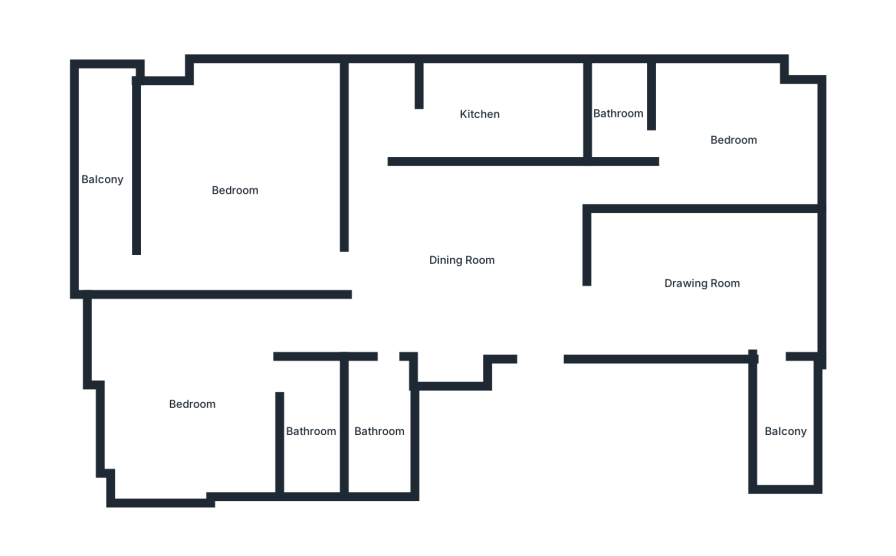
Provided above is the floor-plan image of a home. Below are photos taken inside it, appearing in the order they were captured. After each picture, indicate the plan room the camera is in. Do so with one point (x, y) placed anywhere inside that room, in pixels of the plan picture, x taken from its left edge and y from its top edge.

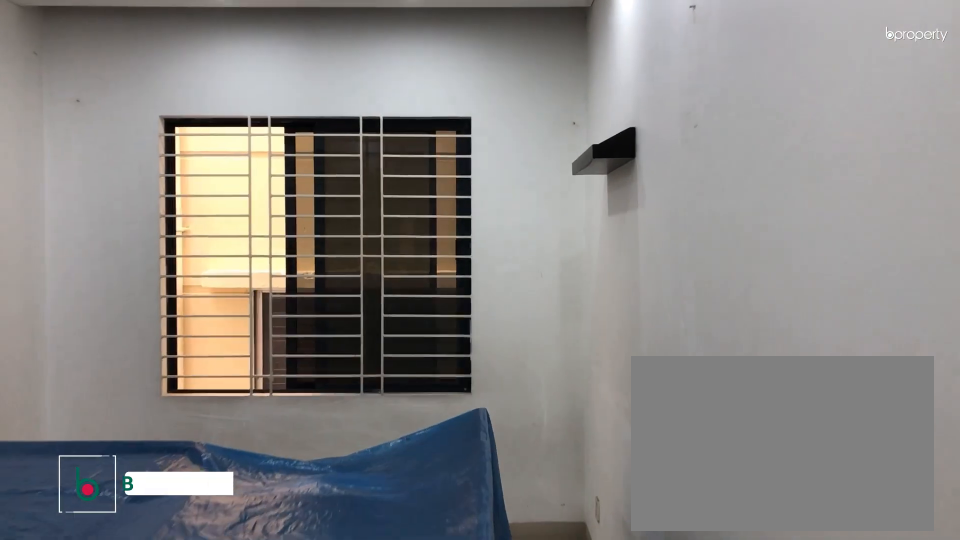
(737, 140)
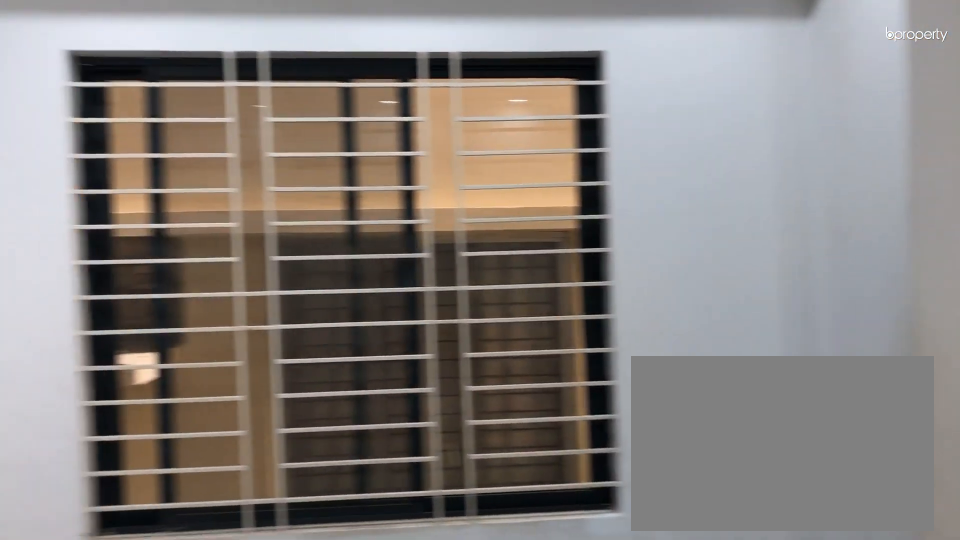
(737, 140)
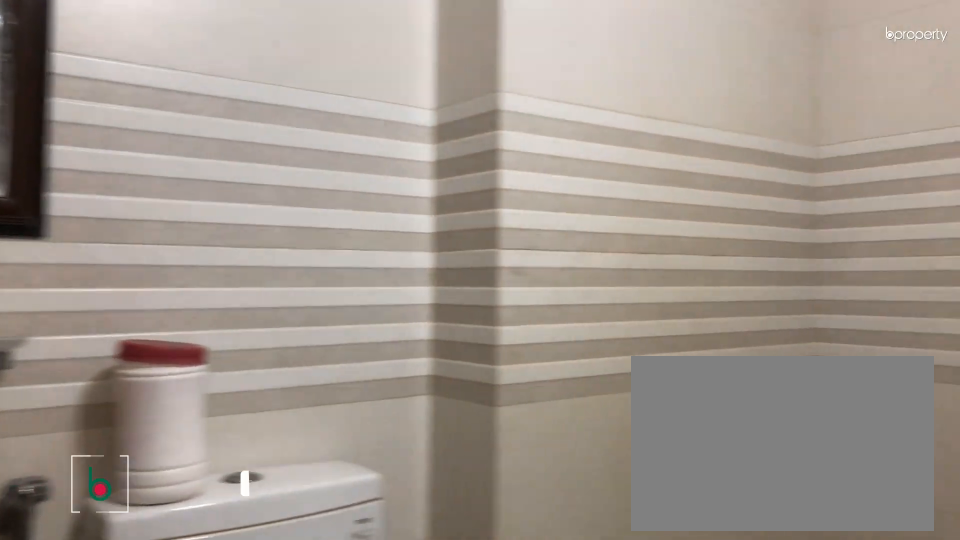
(618, 112)
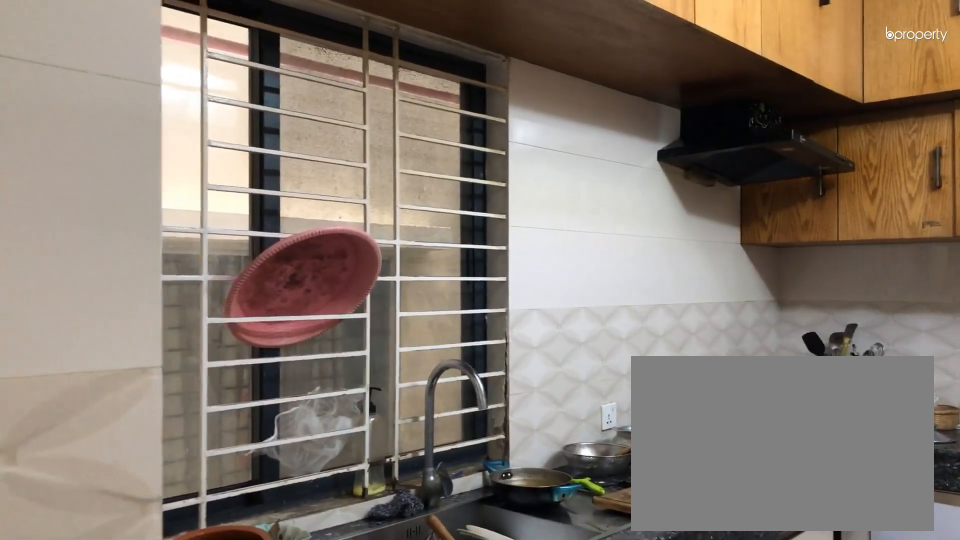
(480, 113)
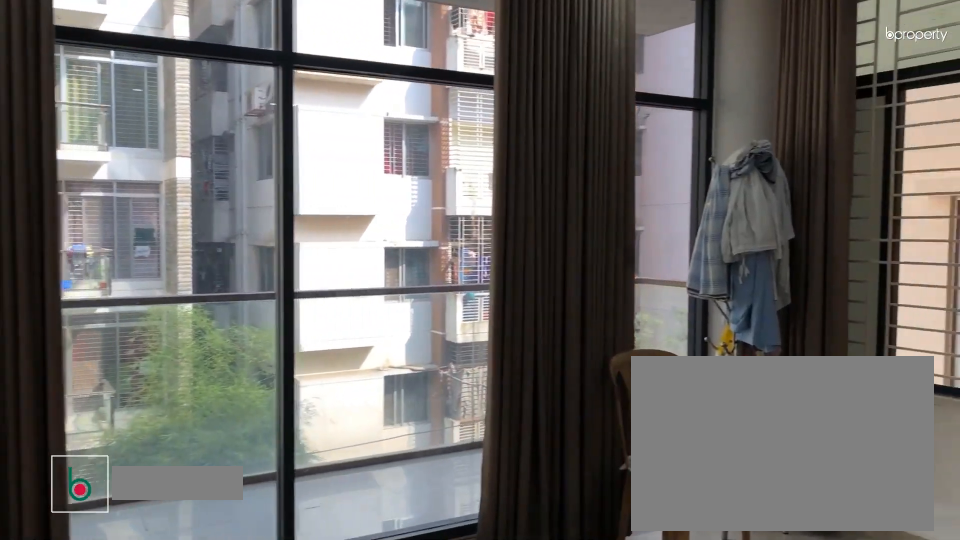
(236, 191)
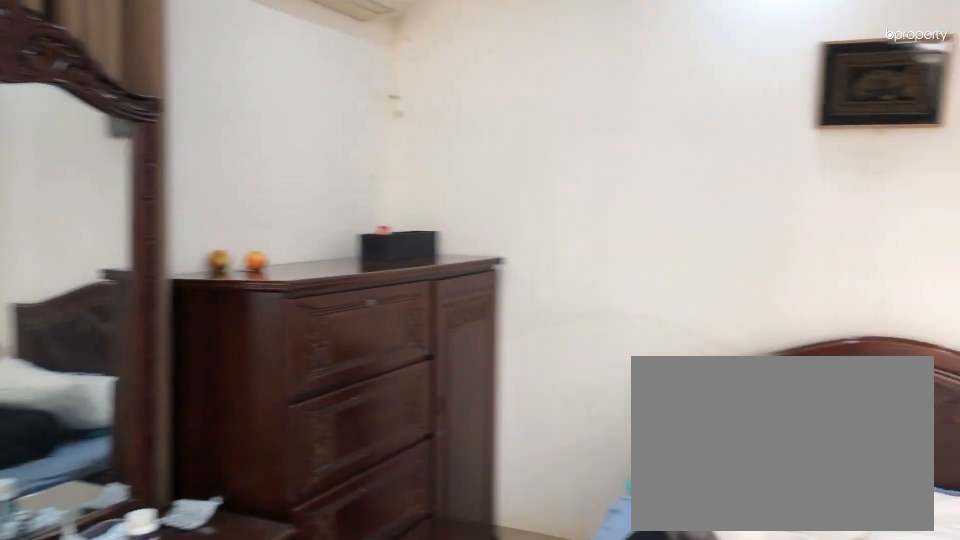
(236, 191)
